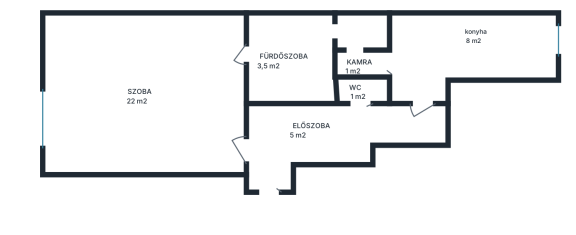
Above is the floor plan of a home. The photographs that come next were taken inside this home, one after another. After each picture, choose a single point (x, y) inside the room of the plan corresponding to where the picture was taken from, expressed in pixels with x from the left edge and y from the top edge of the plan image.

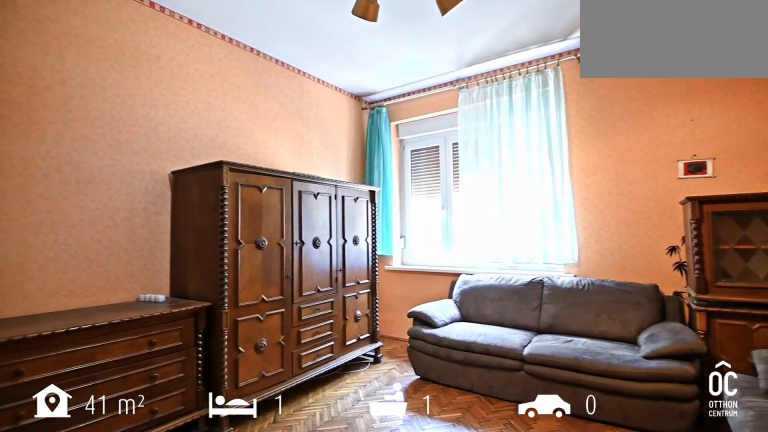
(152, 95)
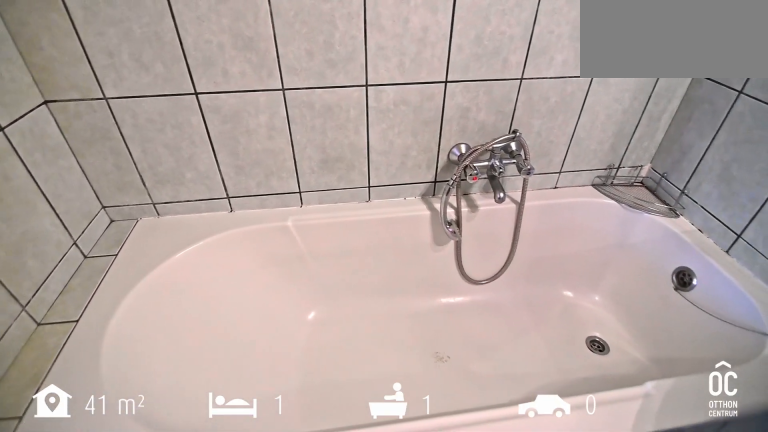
(289, 62)
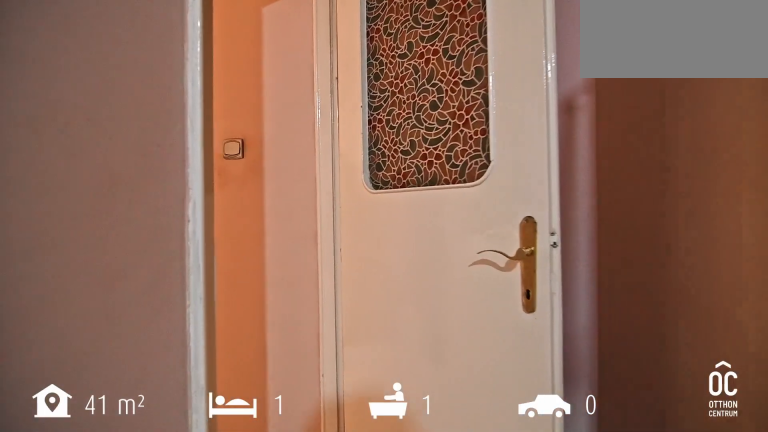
(395, 119)
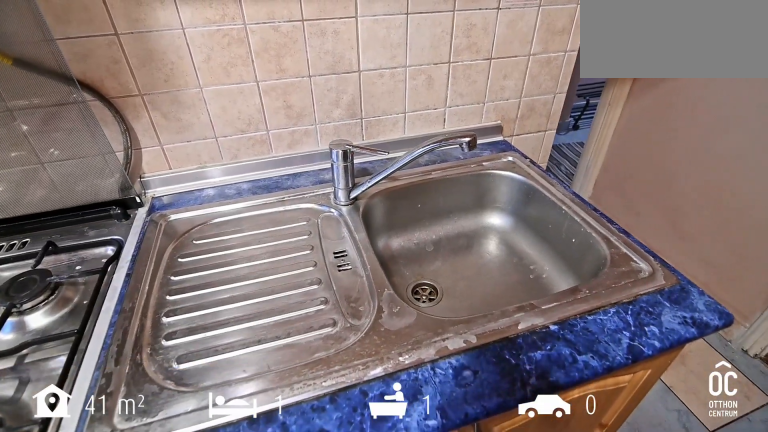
(485, 42)
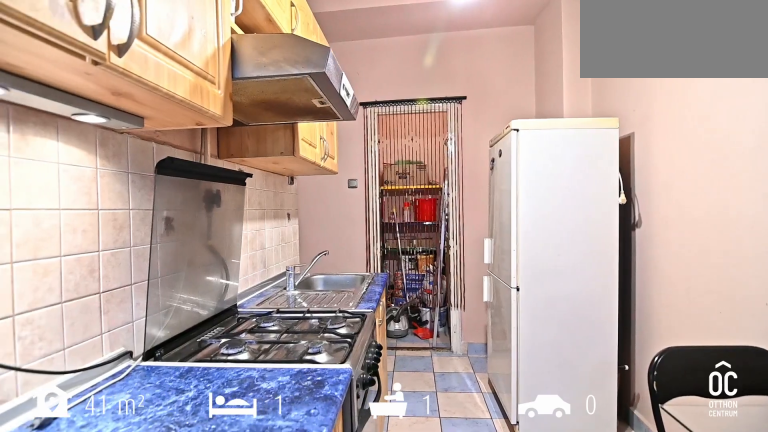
(485, 42)
